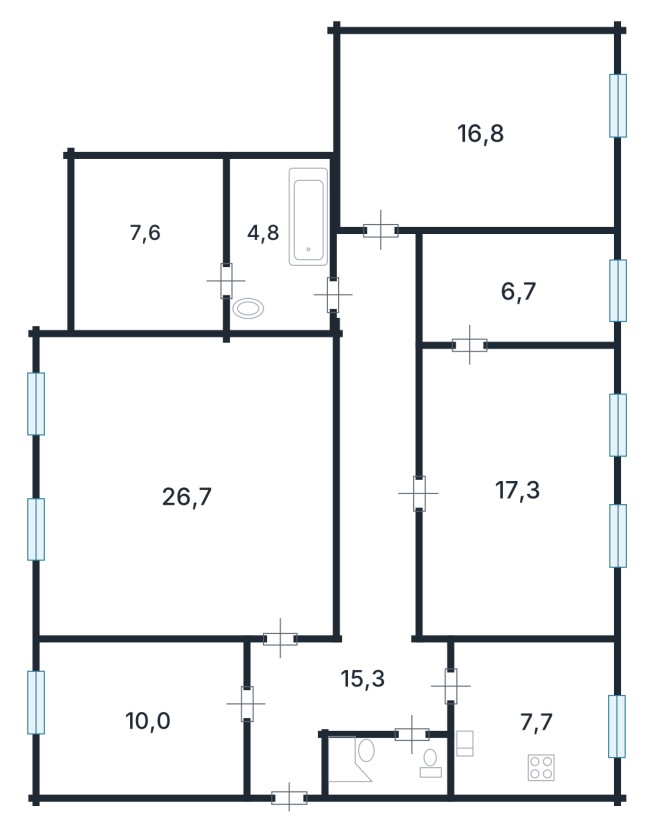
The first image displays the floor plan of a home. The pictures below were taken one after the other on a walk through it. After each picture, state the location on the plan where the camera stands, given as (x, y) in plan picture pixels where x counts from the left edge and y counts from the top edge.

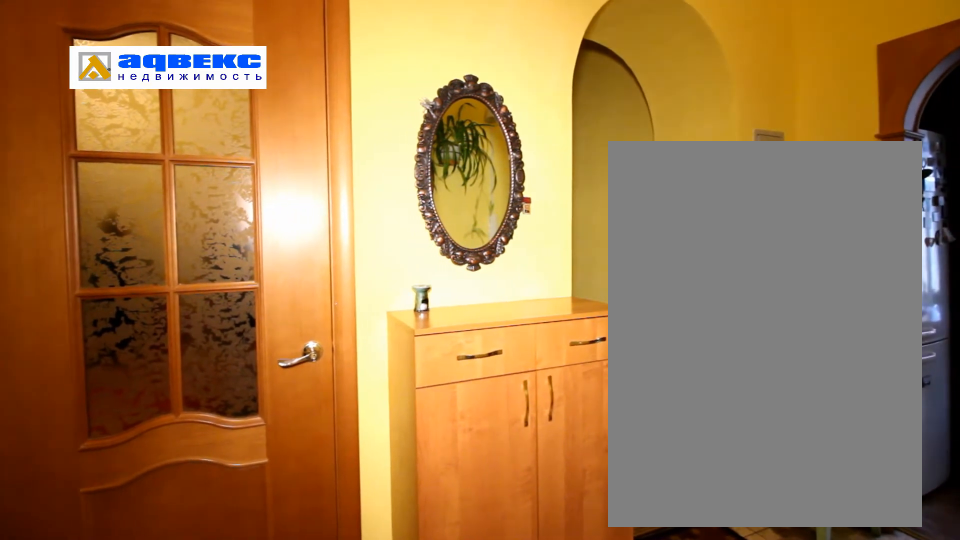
(413, 726)
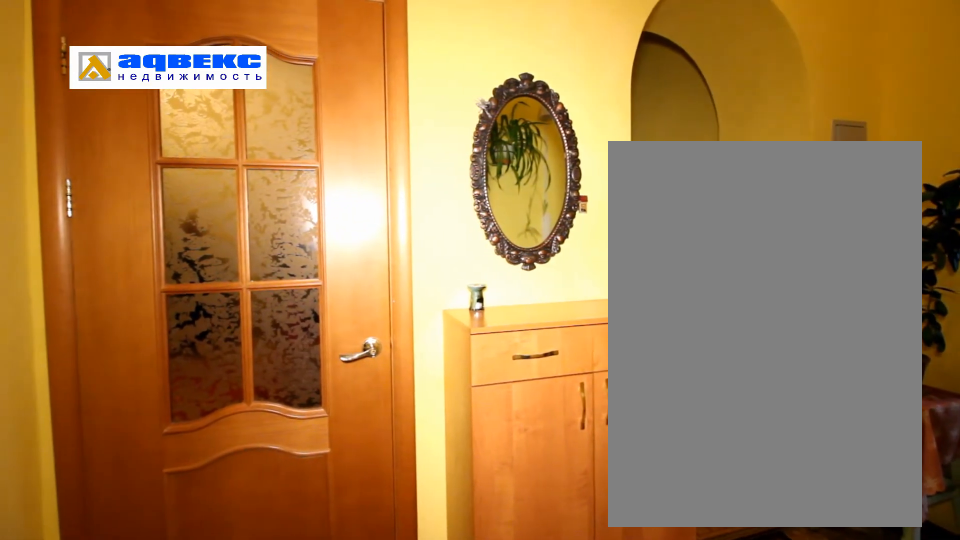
(413, 726)
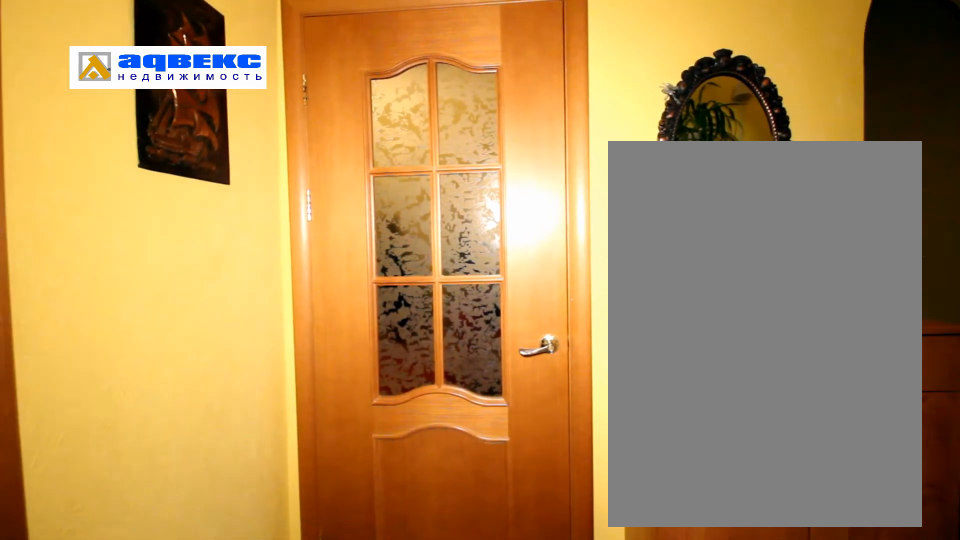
(413, 727)
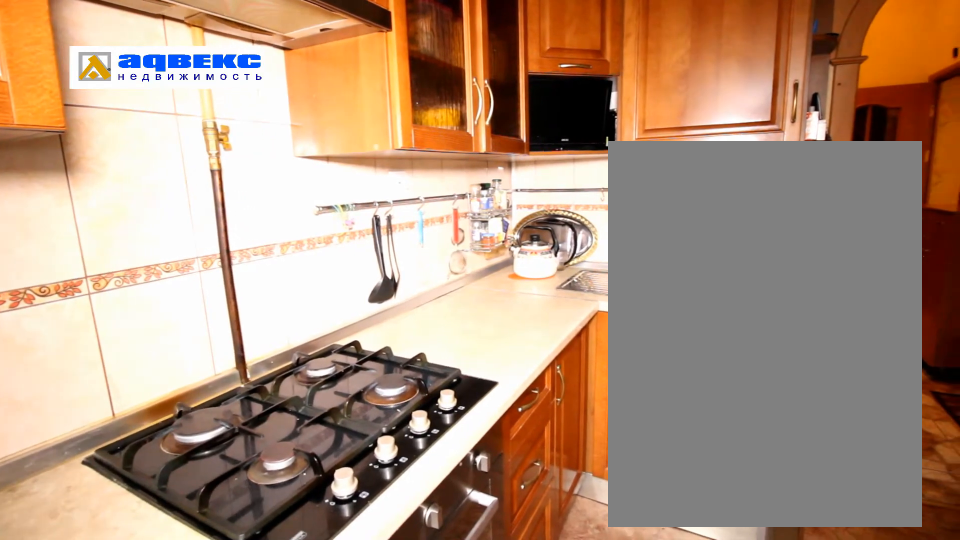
(546, 758)
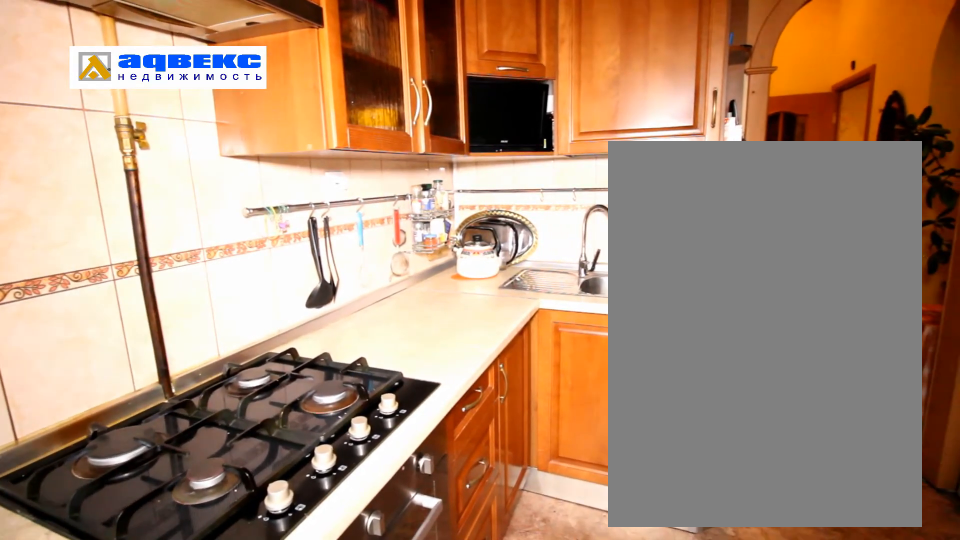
(546, 758)
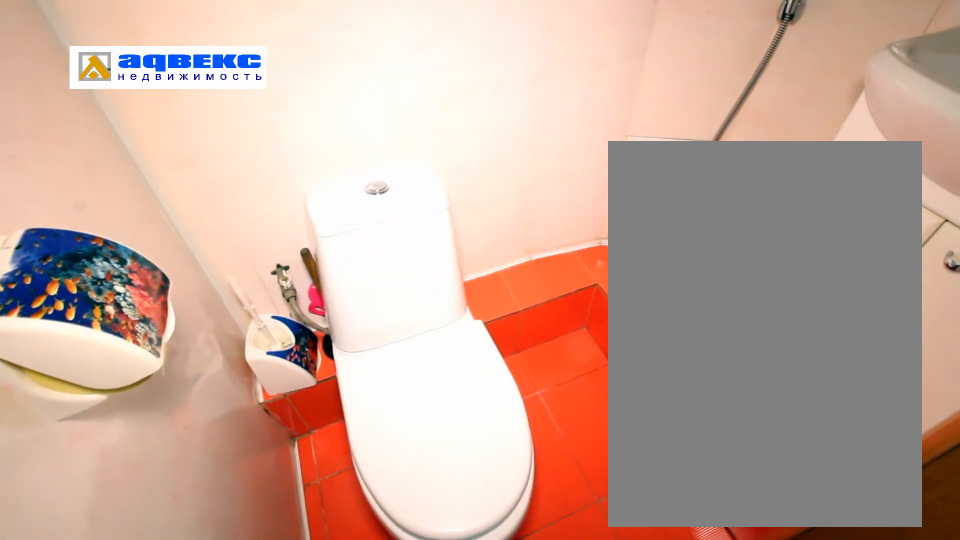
(383, 793)
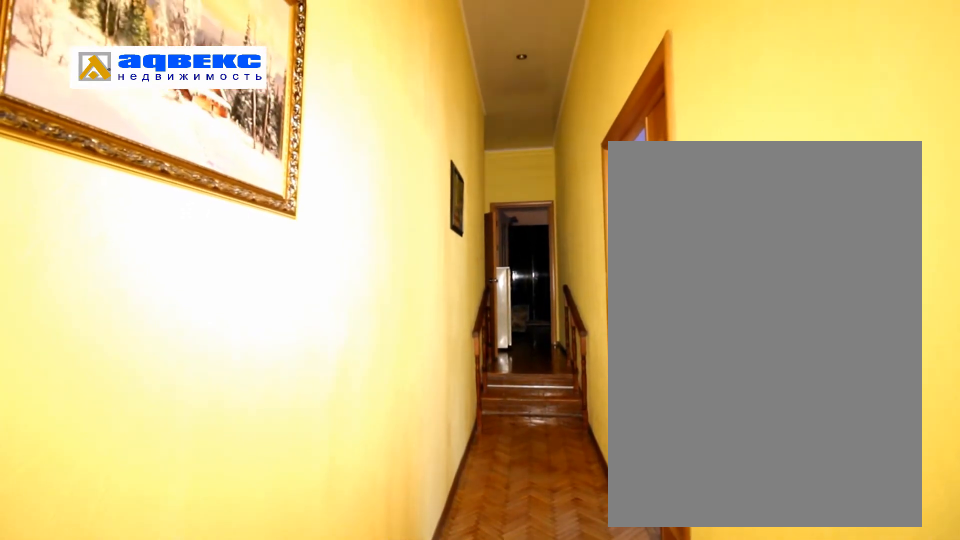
(377, 463)
